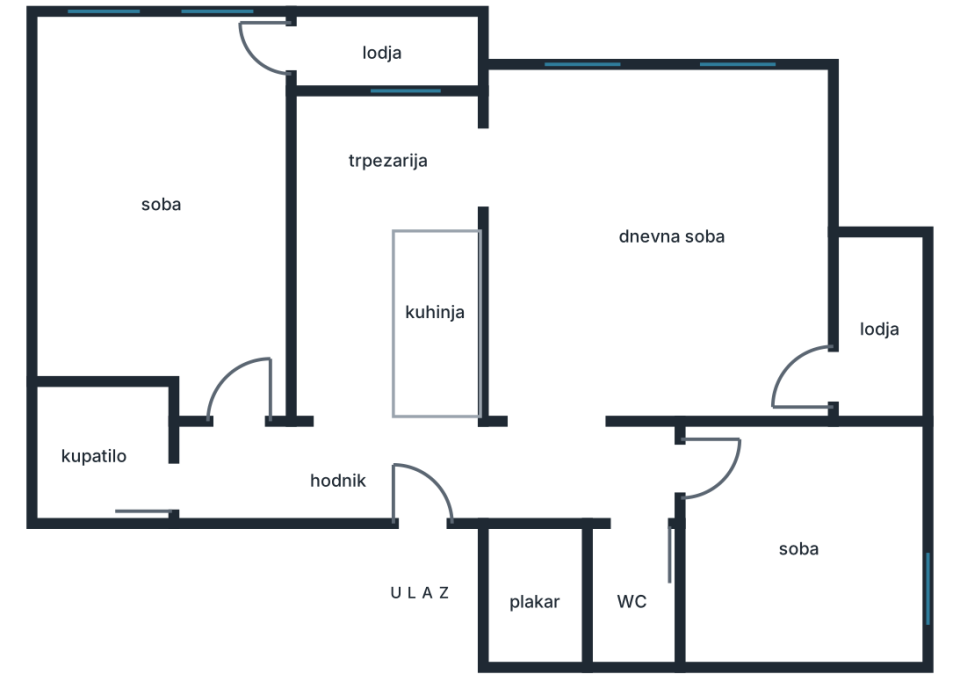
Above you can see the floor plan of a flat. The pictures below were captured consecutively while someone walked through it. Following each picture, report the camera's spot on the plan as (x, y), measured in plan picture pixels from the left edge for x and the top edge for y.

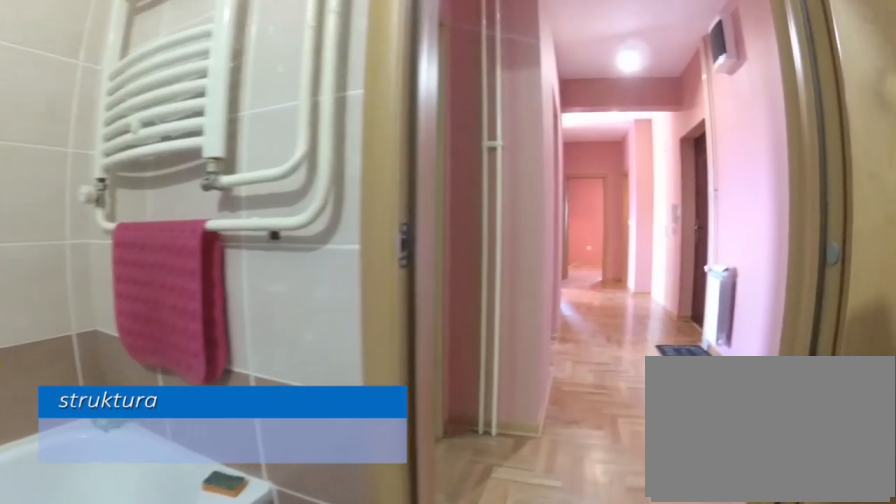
(48, 477)
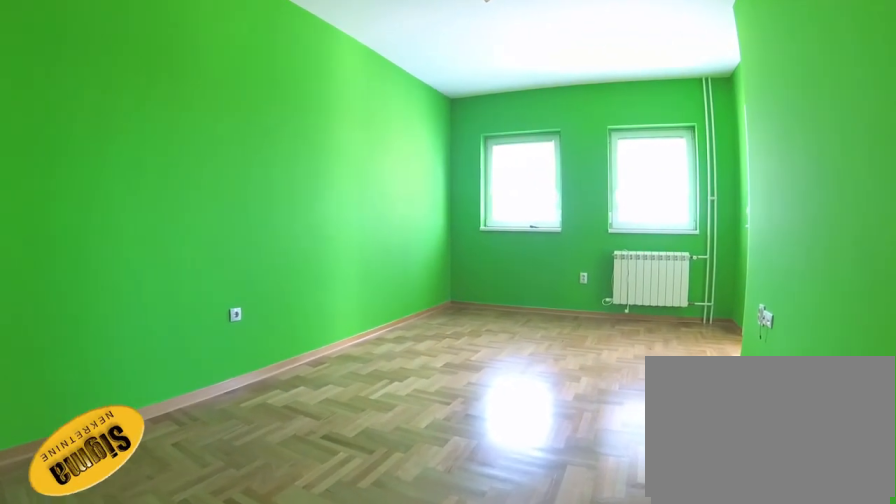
(238, 401)
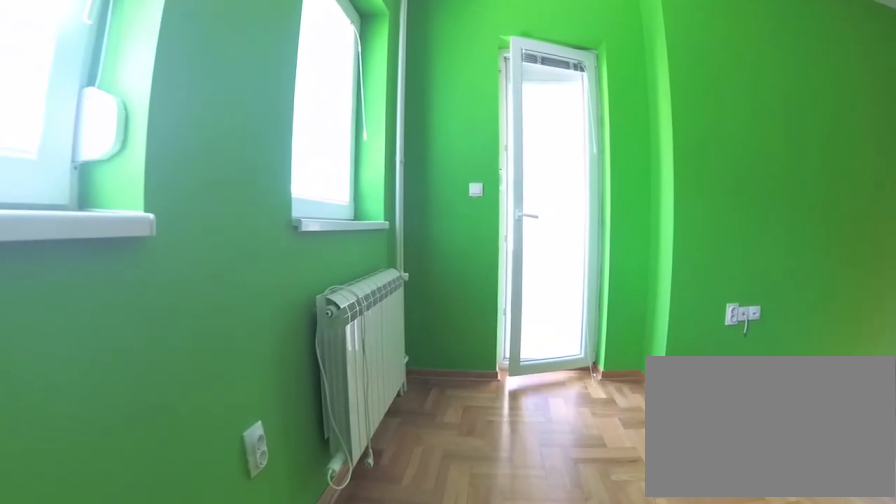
(90, 61)
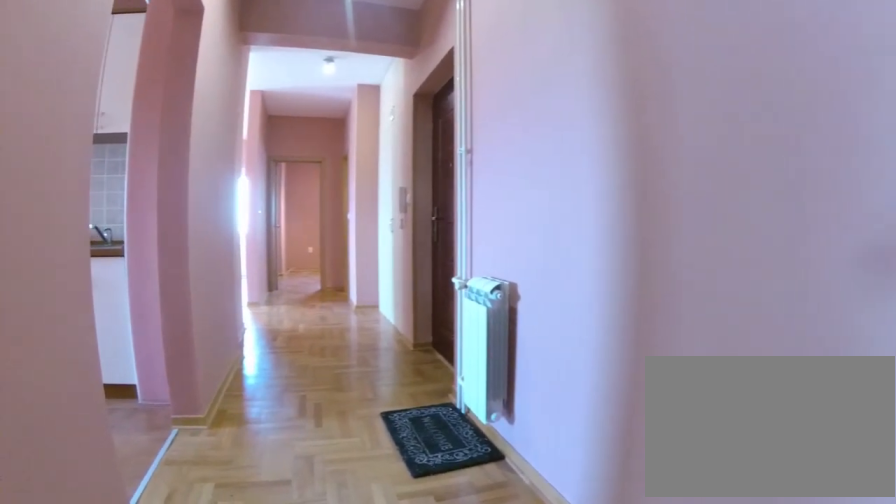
(223, 459)
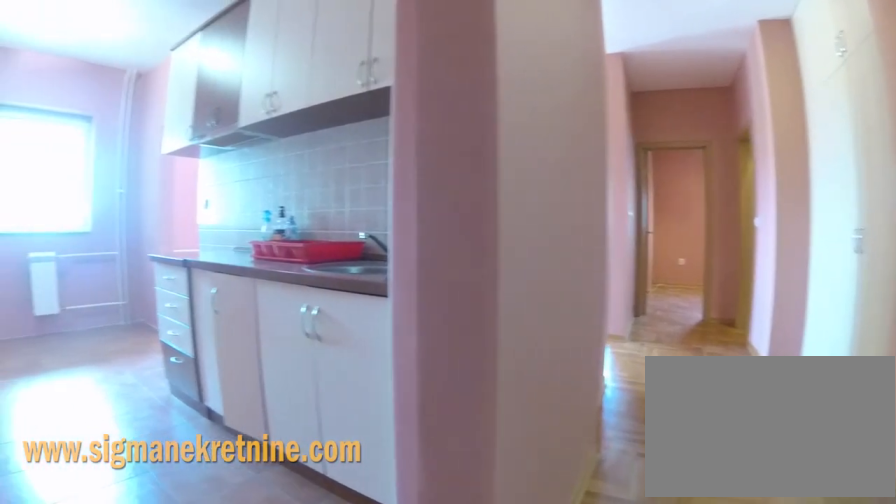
(334, 477)
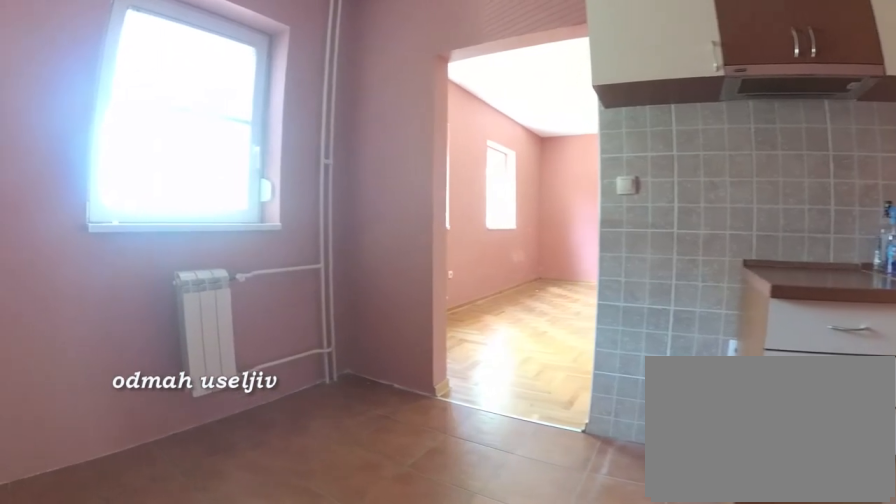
(321, 277)
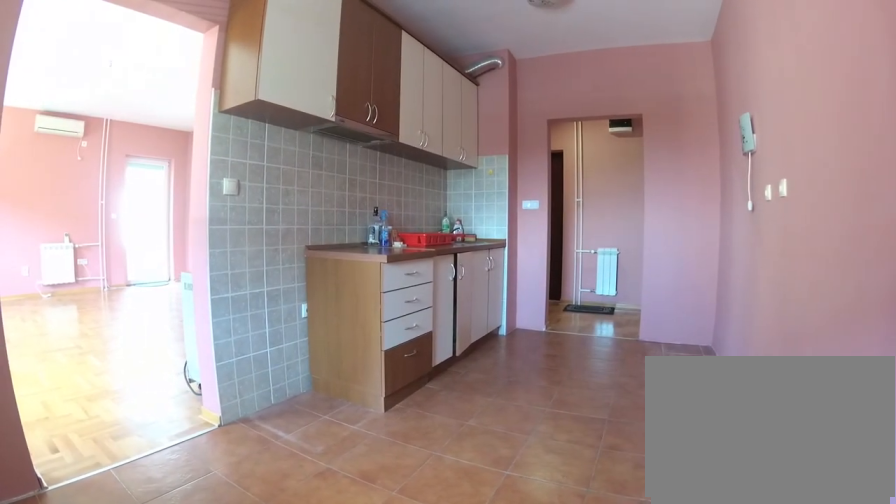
(327, 128)
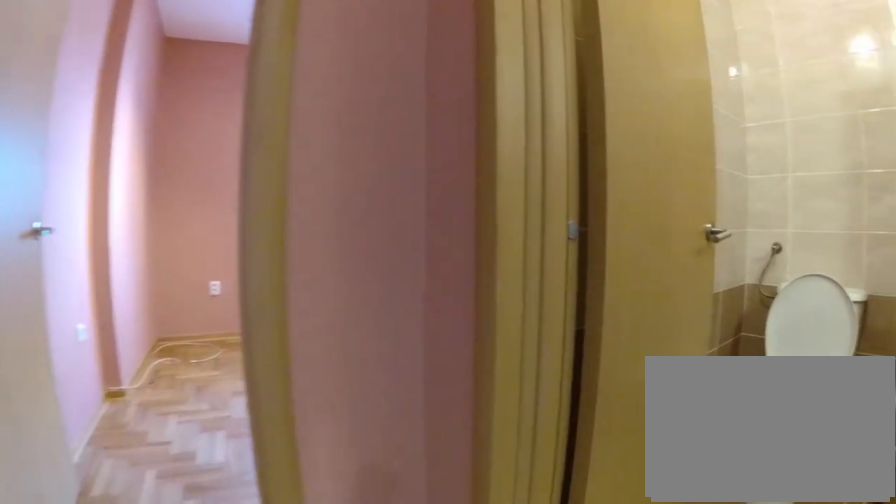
(584, 483)
